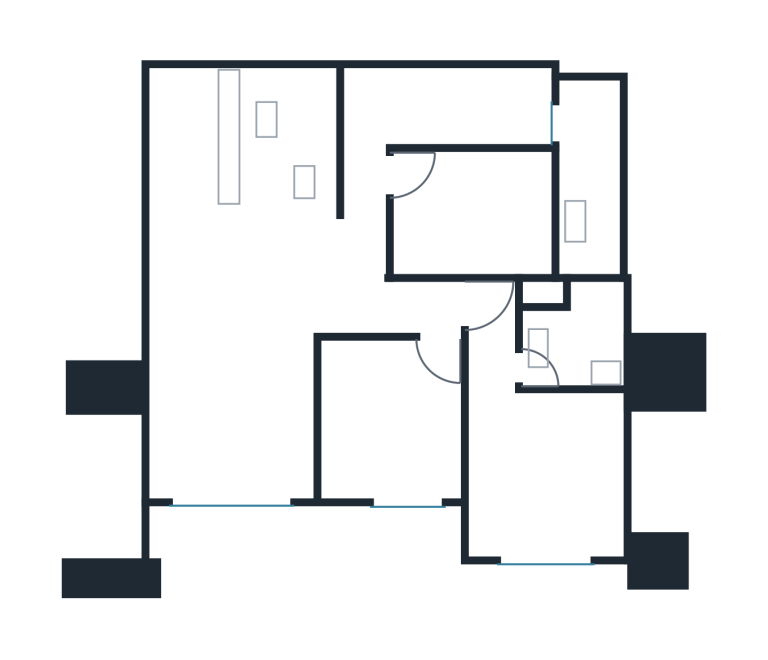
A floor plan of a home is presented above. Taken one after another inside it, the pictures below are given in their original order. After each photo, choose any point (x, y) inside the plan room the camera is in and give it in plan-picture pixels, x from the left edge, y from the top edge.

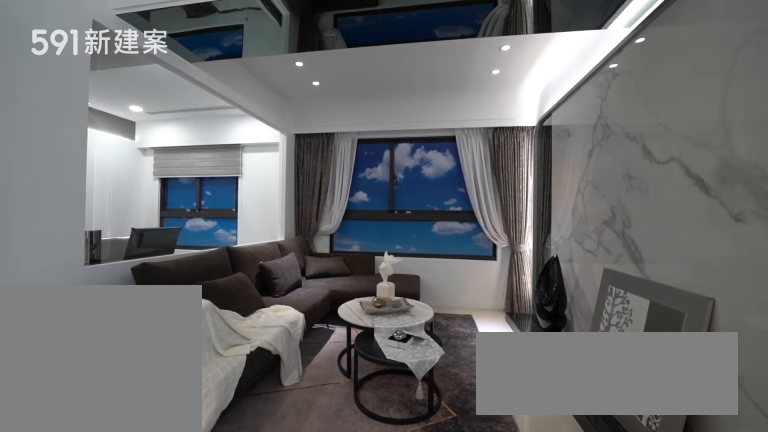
(232, 417)
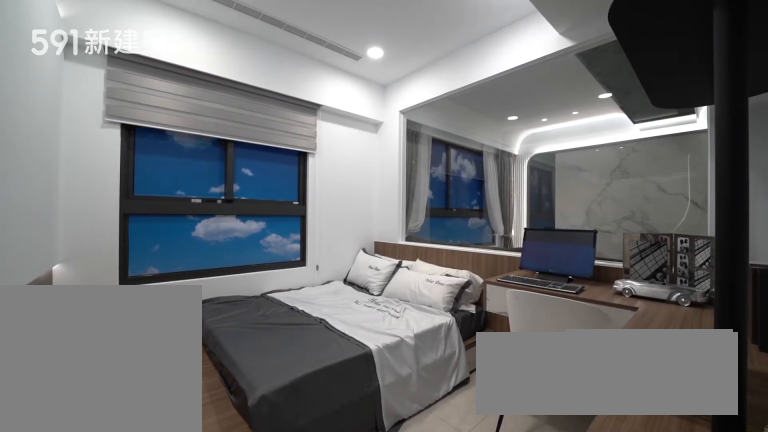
(390, 418)
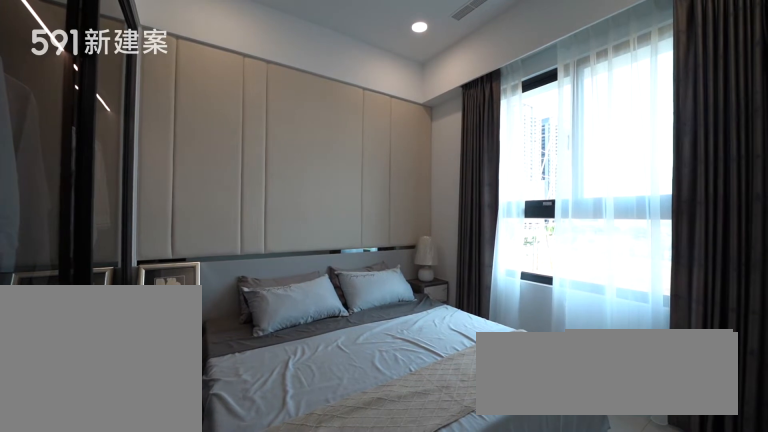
(539, 453)
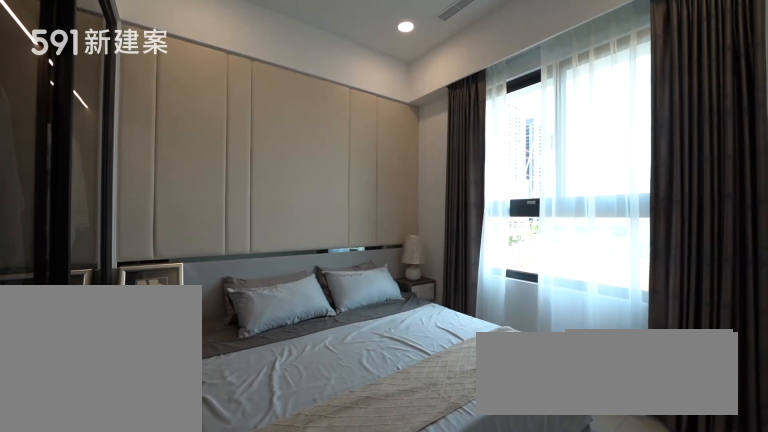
(539, 453)
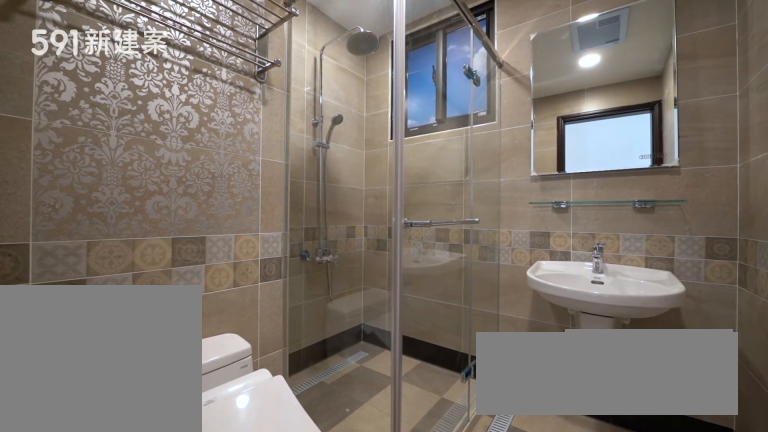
(576, 333)
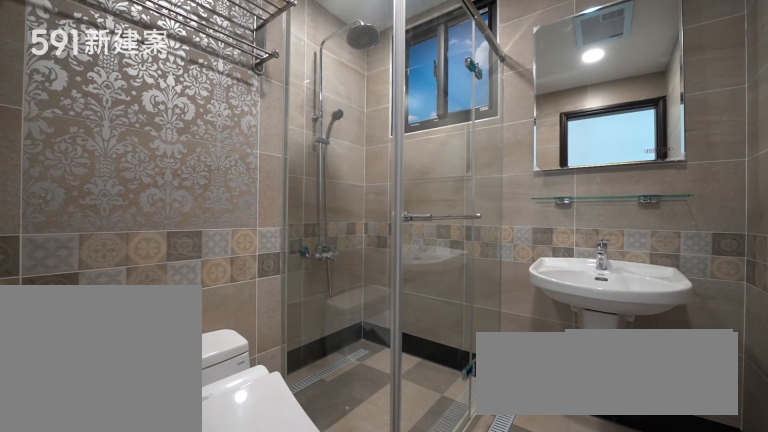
(576, 333)
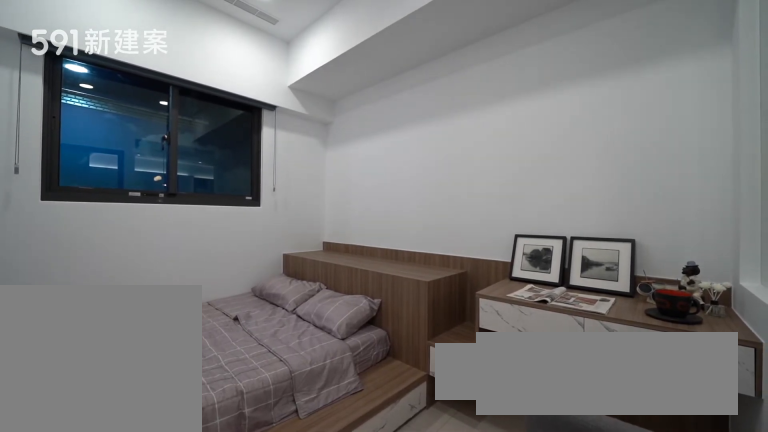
(480, 213)
